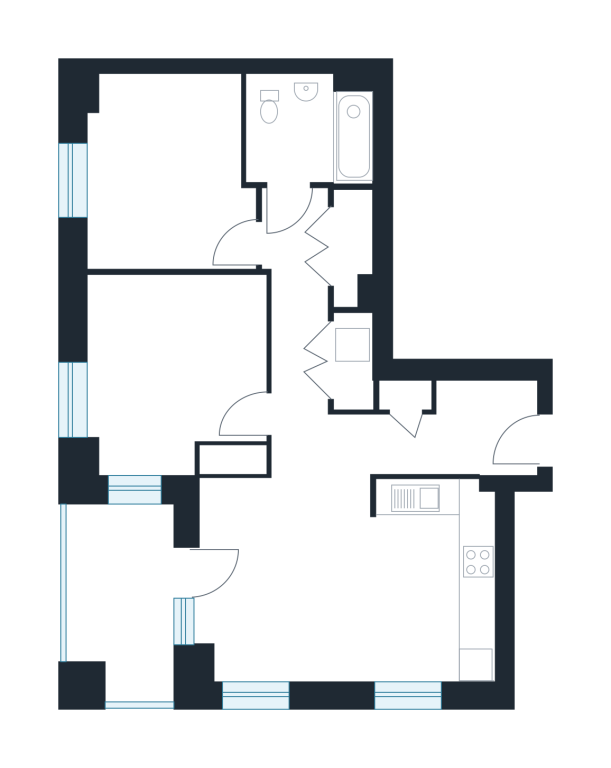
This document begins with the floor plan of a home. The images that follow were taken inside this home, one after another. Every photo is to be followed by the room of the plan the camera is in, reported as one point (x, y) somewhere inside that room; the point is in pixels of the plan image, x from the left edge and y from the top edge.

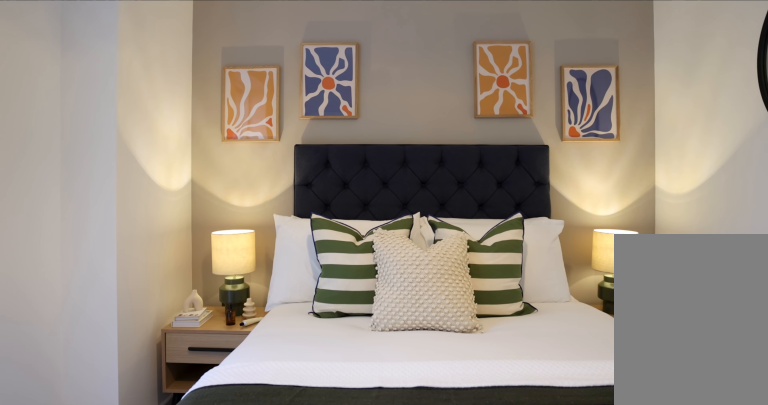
(168, 176)
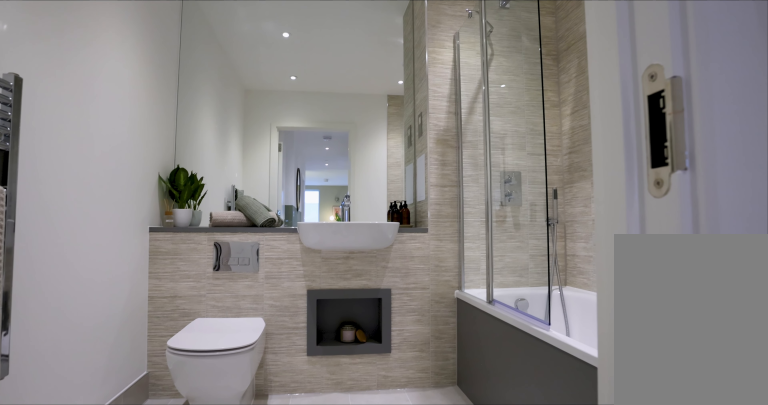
(306, 132)
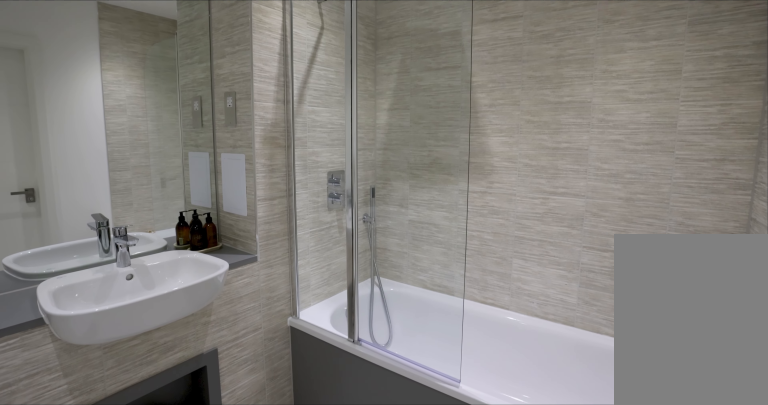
(306, 131)
